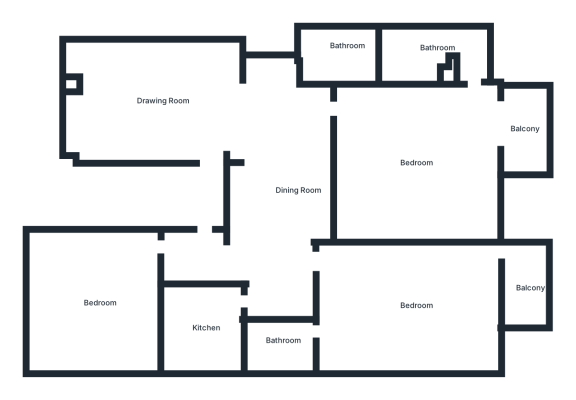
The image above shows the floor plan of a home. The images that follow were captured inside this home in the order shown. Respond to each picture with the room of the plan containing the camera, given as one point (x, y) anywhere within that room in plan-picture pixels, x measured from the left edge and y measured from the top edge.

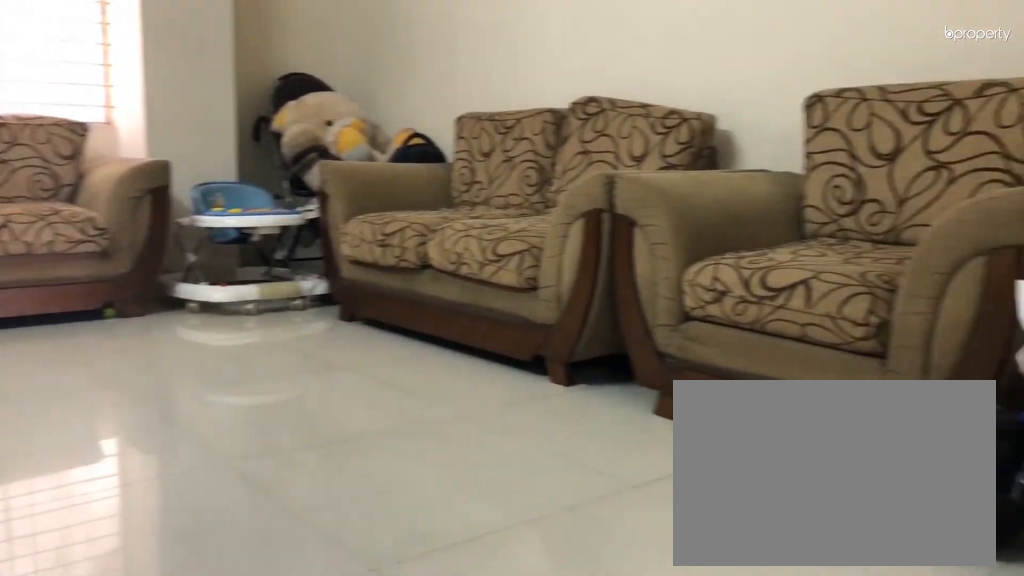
(133, 92)
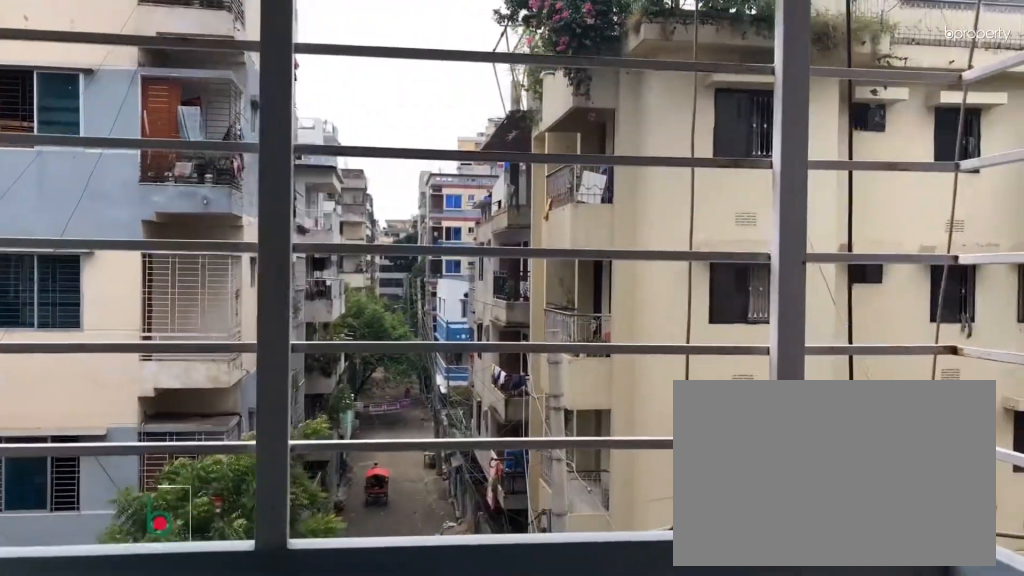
(520, 134)
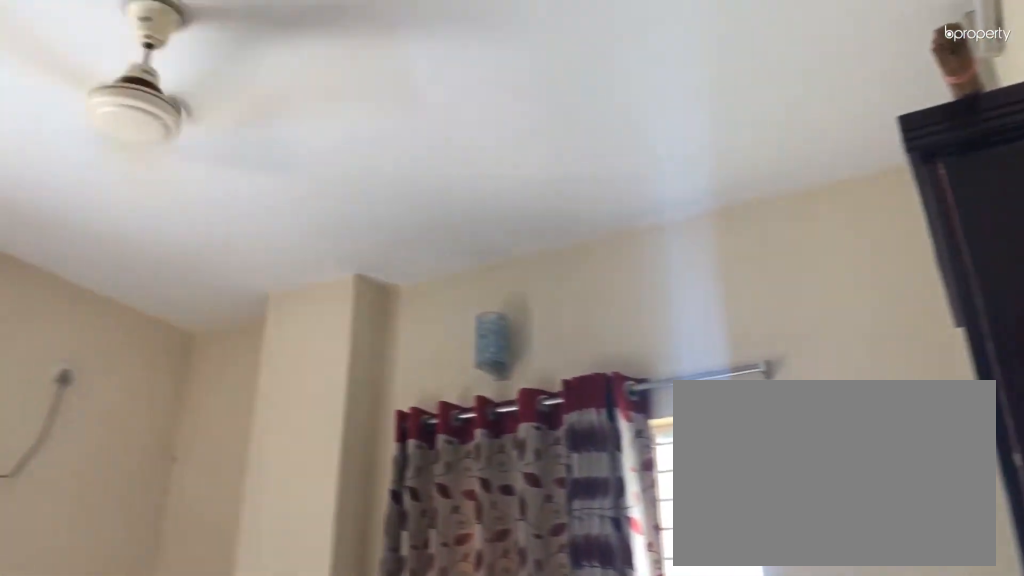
(401, 310)
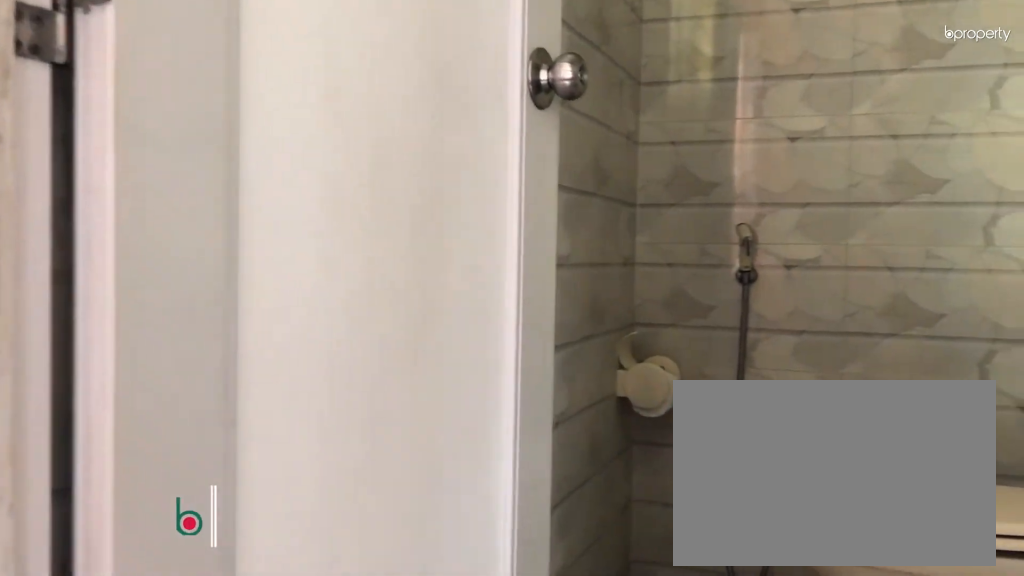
(283, 345)
